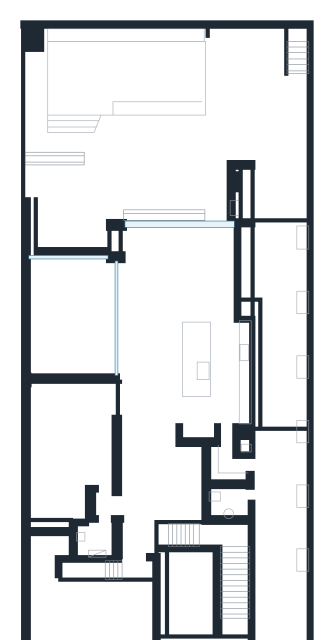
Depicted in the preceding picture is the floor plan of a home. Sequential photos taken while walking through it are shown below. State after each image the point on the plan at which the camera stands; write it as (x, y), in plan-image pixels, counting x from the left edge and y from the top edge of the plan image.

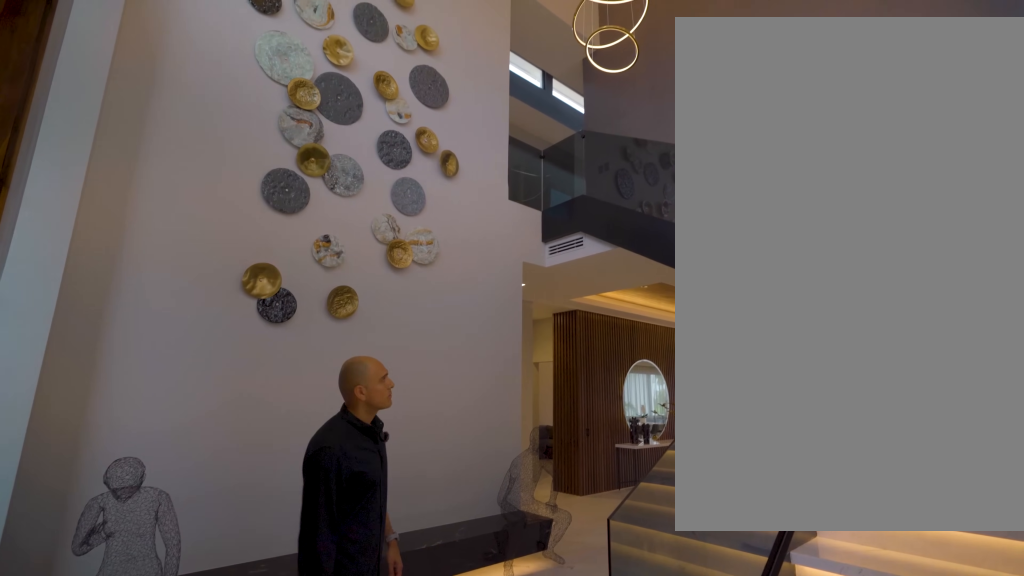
(203, 616)
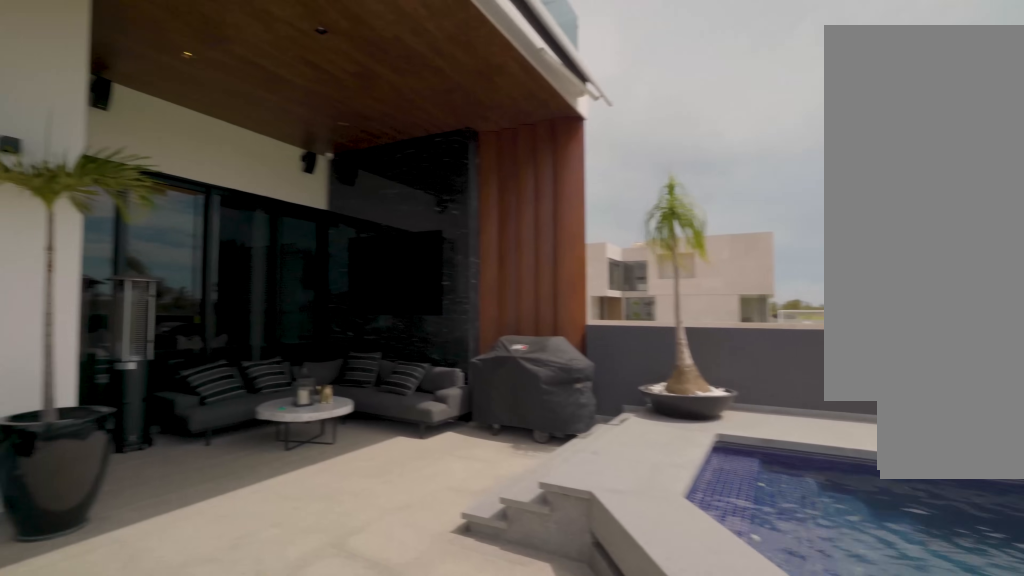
(127, 138)
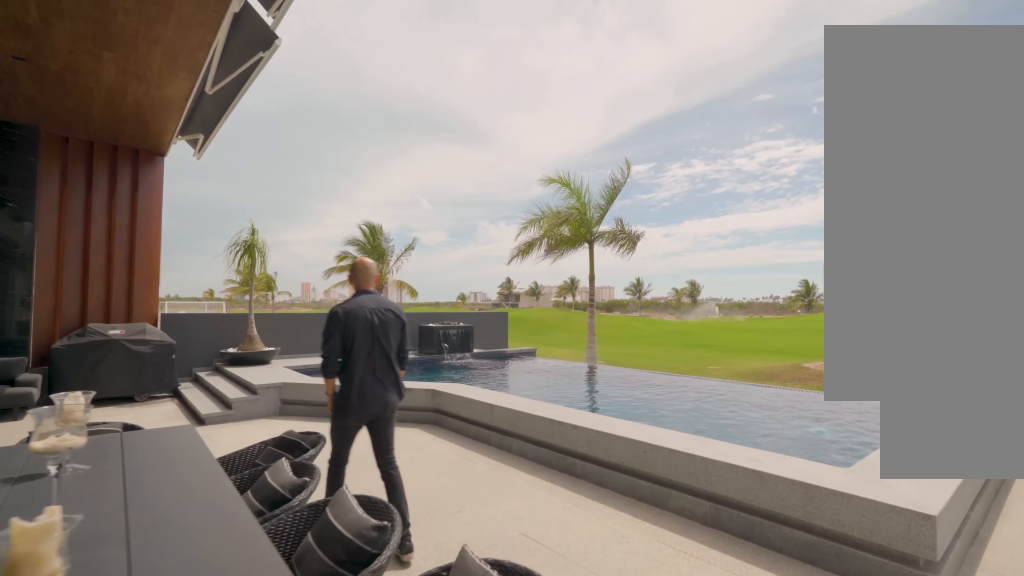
(202, 142)
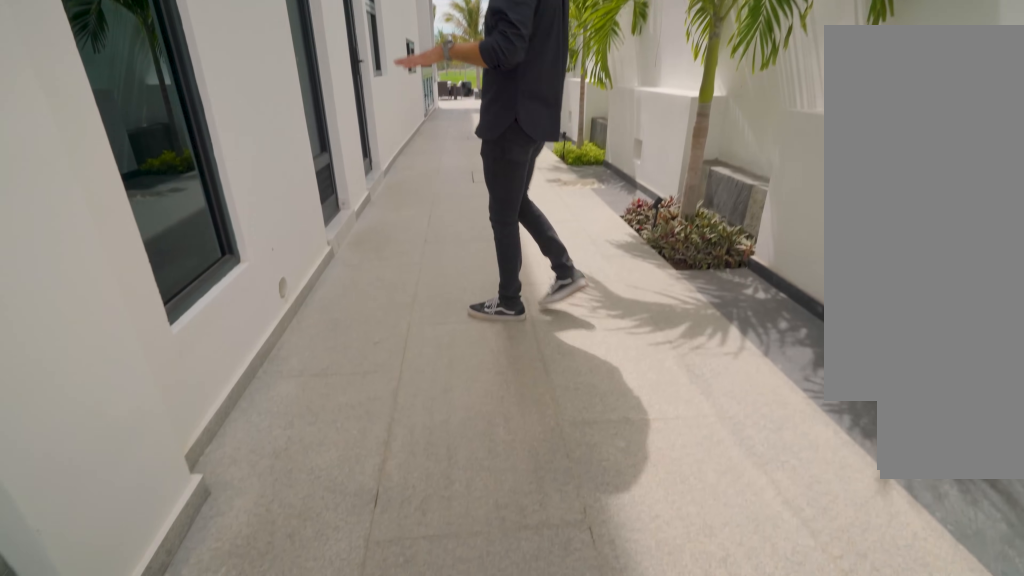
(276, 586)
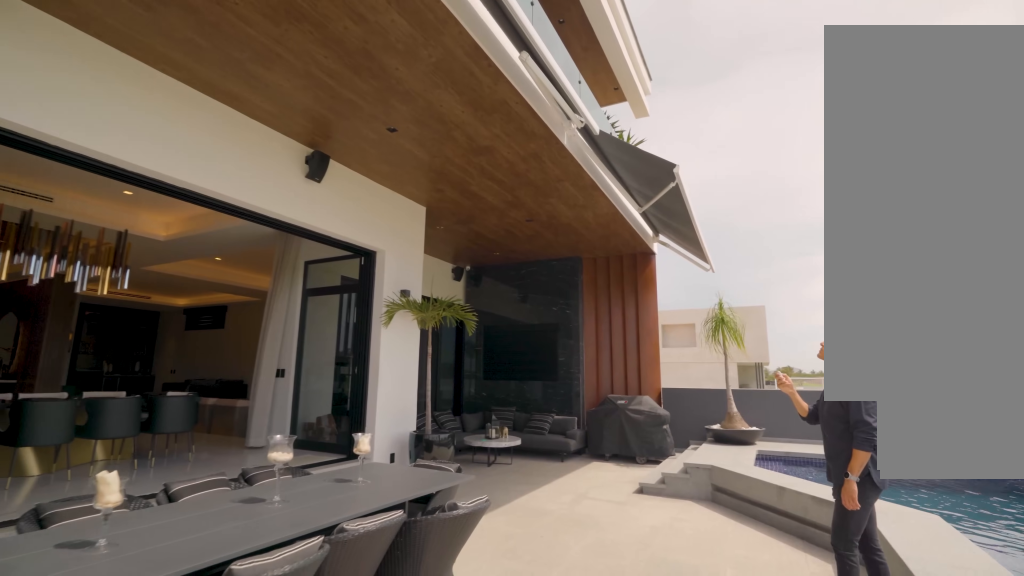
(218, 165)
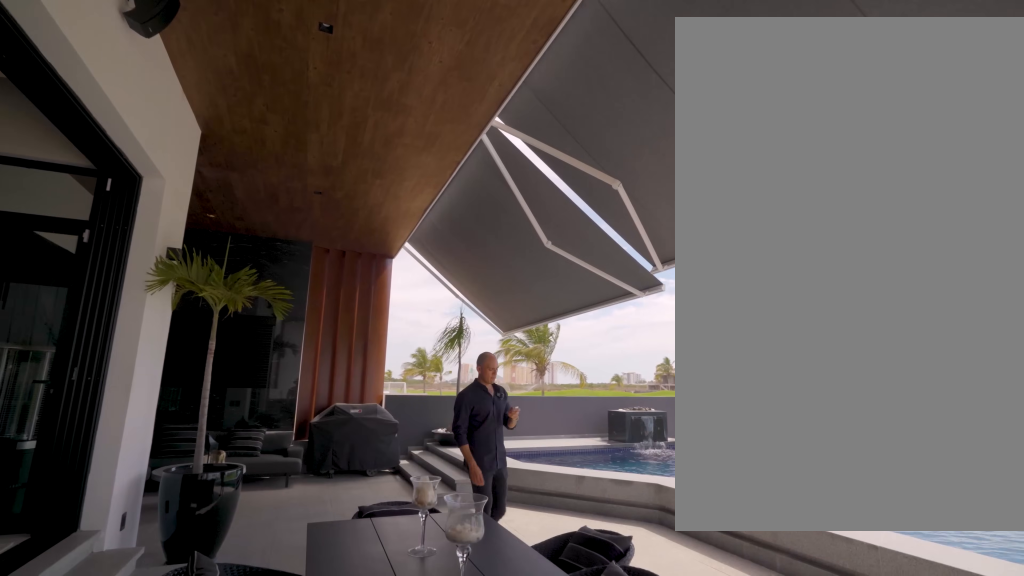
(223, 163)
